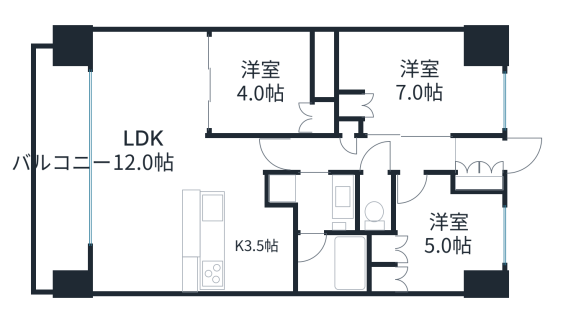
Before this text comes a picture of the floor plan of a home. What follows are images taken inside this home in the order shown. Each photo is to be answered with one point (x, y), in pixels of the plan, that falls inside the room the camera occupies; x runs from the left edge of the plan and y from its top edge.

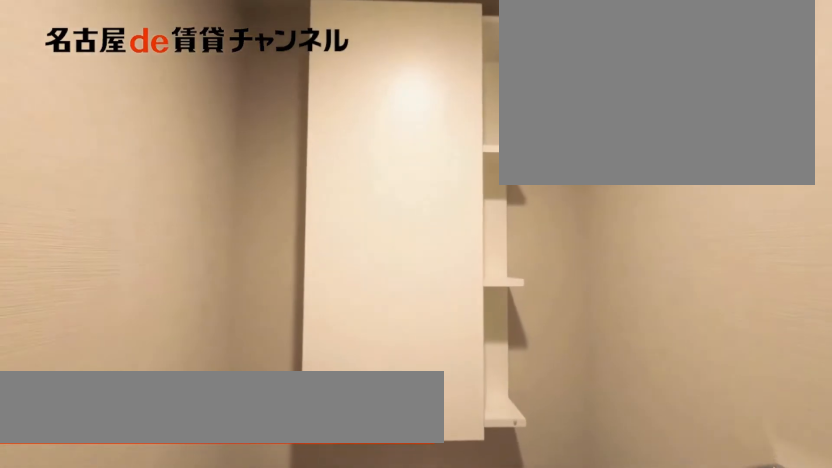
(376, 204)
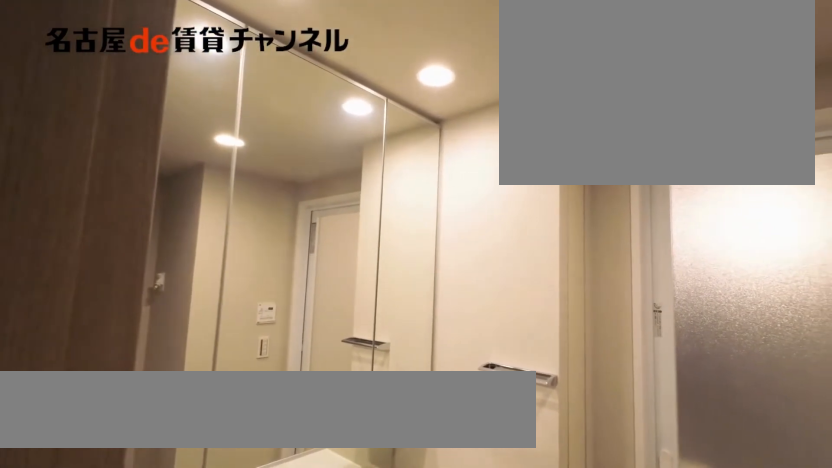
(316, 200)
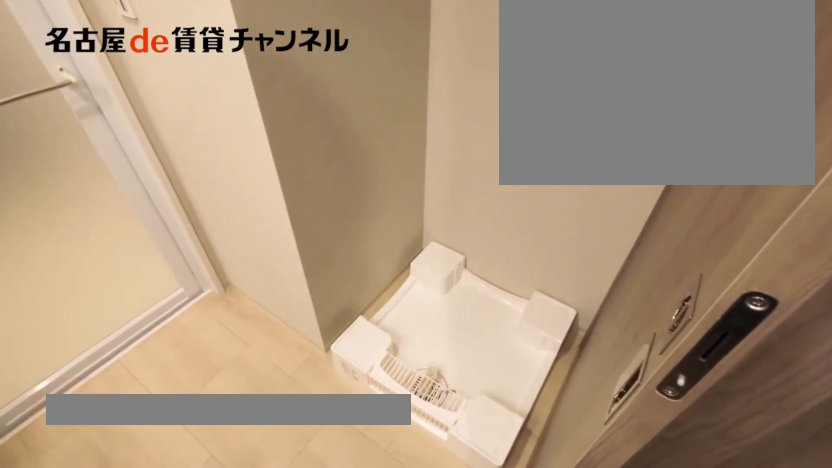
(316, 200)
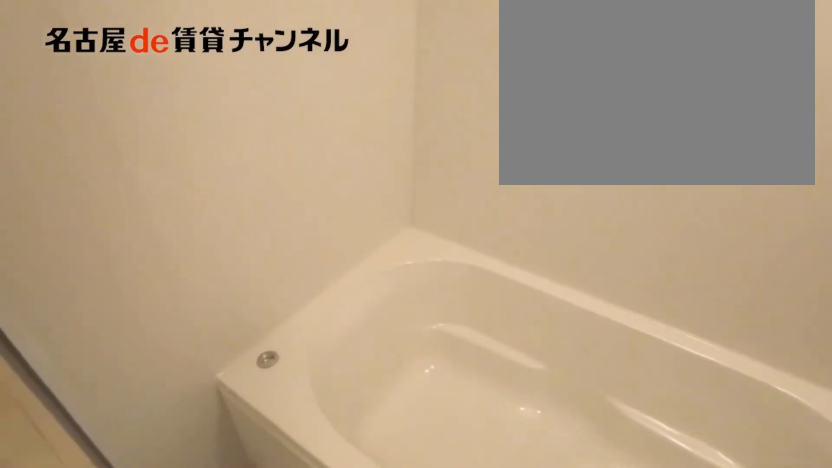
(329, 262)
